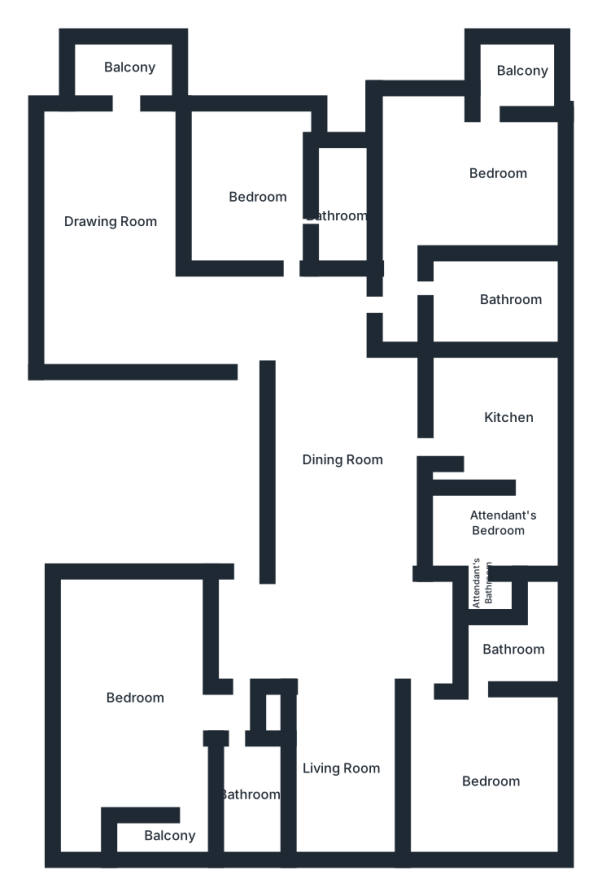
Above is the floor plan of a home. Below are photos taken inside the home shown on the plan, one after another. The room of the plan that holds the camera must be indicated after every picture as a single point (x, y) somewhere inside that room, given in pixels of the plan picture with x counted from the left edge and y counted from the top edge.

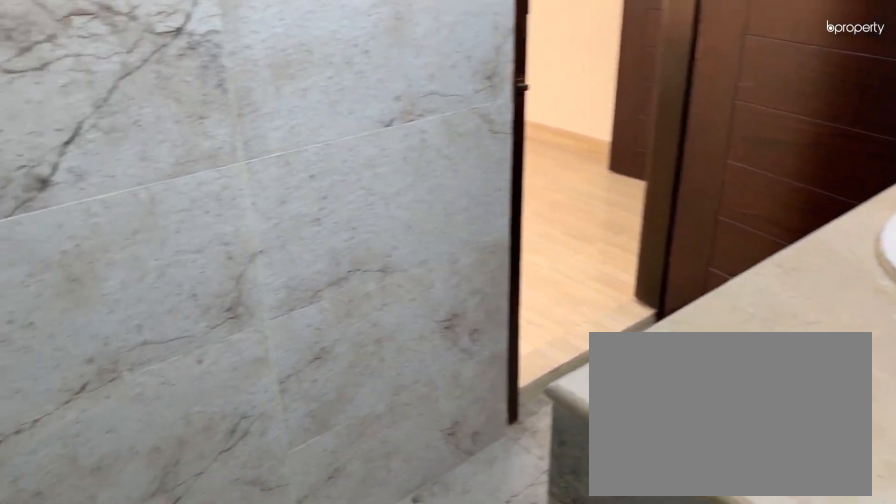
(512, 650)
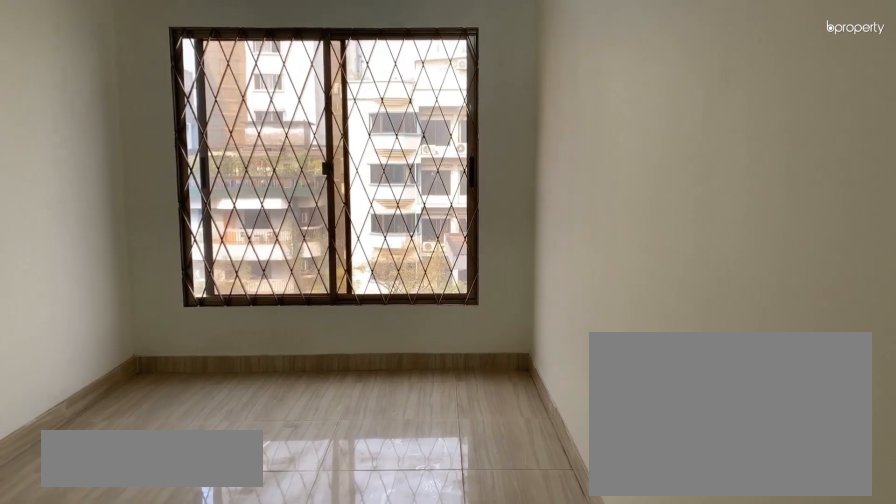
(335, 776)
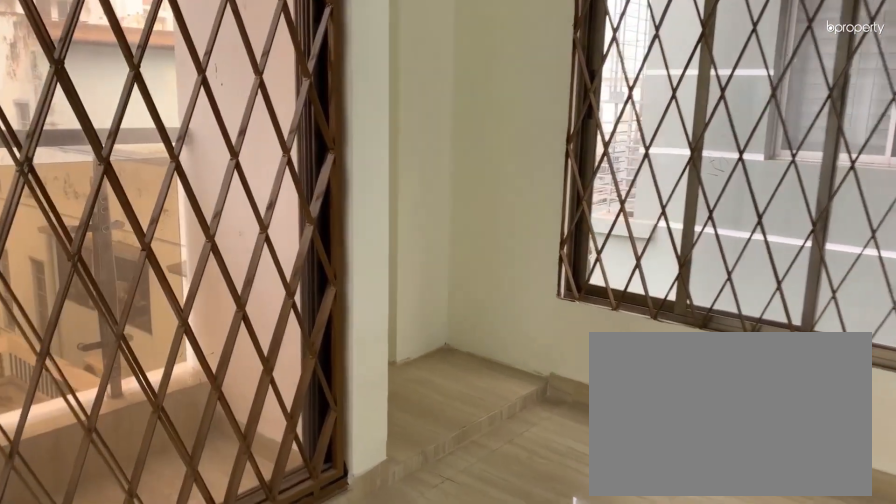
(128, 706)
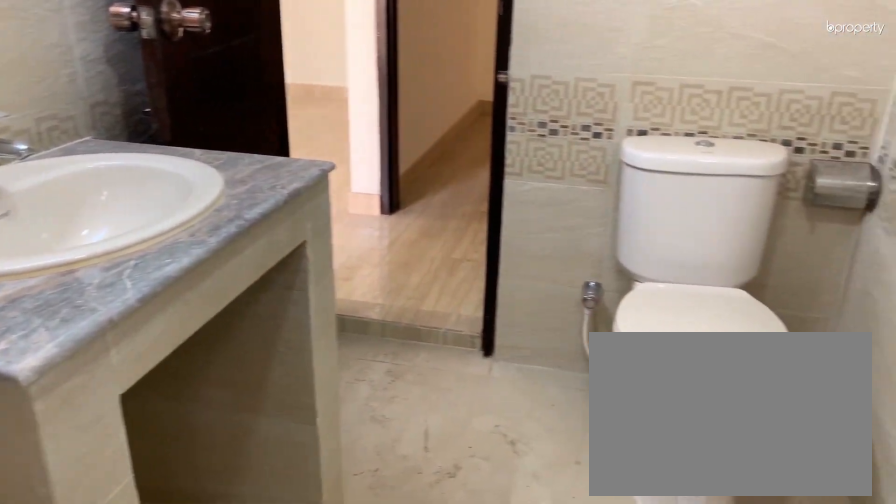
(251, 797)
